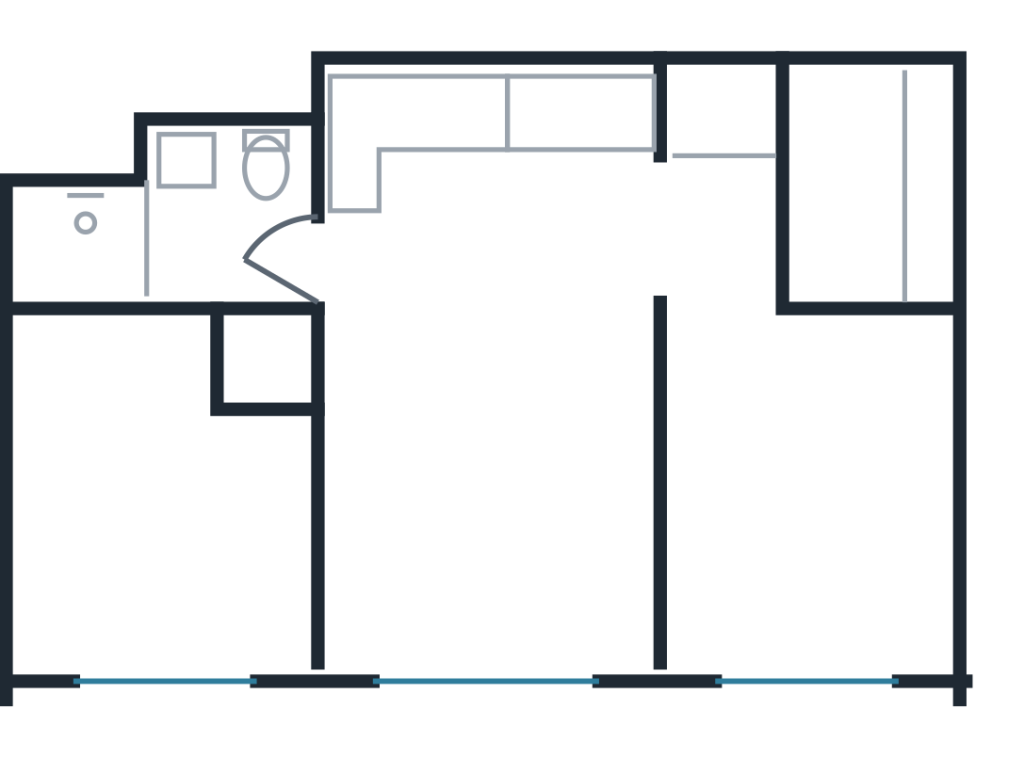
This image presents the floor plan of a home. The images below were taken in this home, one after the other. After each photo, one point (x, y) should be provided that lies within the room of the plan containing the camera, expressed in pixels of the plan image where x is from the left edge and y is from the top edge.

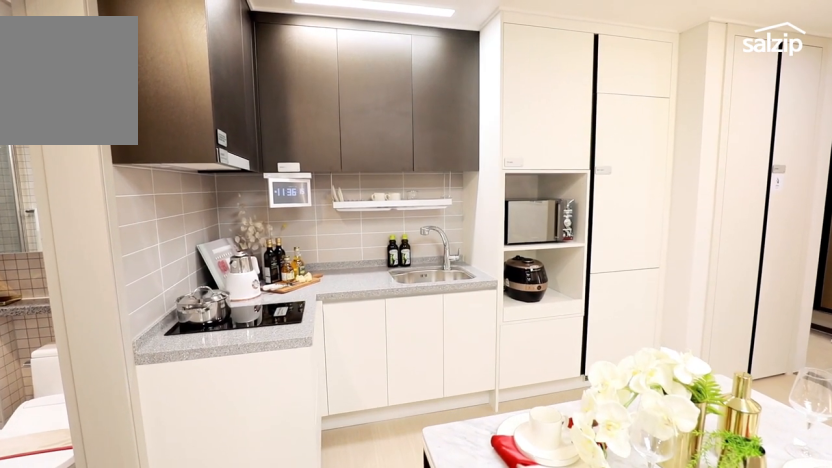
(511, 203)
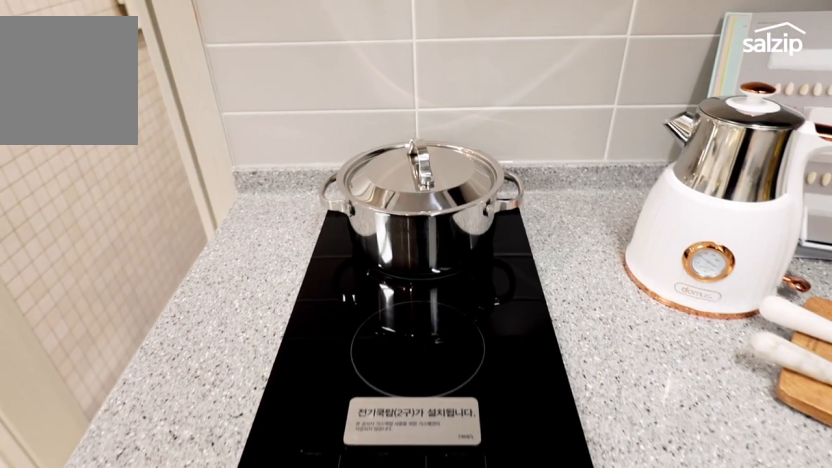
(510, 203)
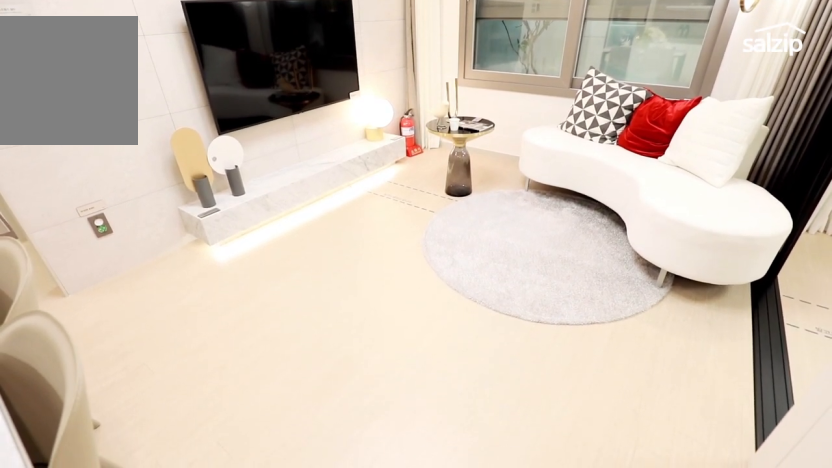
(492, 494)
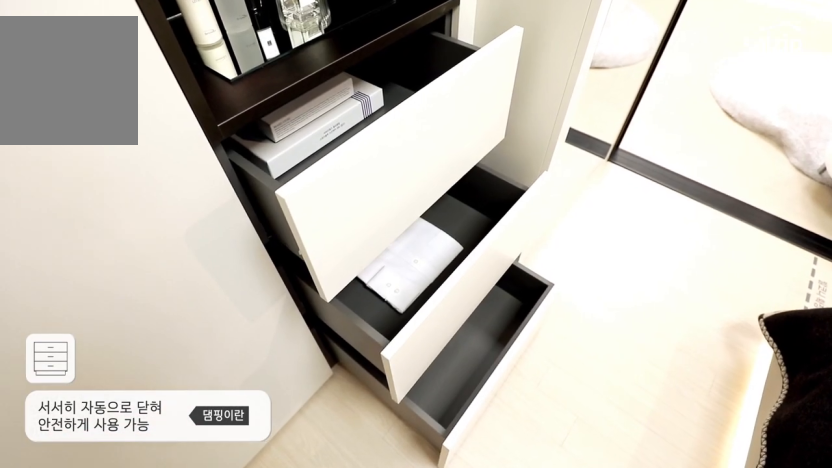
(147, 503)
